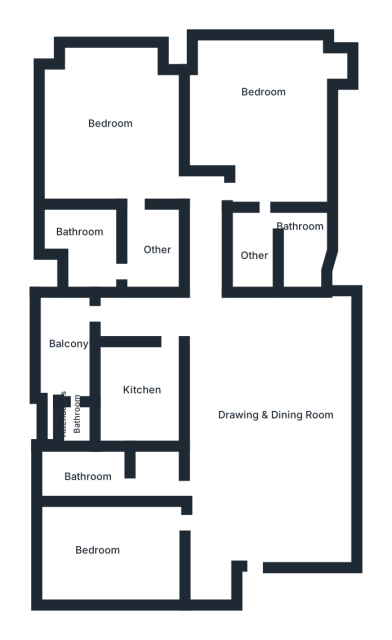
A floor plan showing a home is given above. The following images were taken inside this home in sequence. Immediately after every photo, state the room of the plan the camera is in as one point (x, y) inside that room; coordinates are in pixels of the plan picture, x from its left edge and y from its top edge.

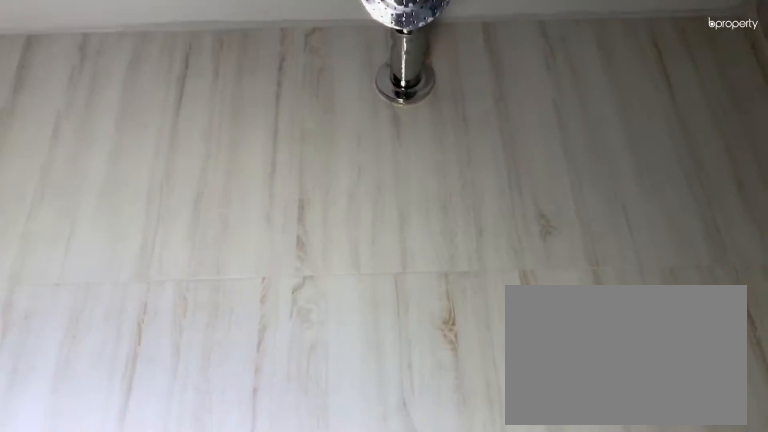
(91, 478)
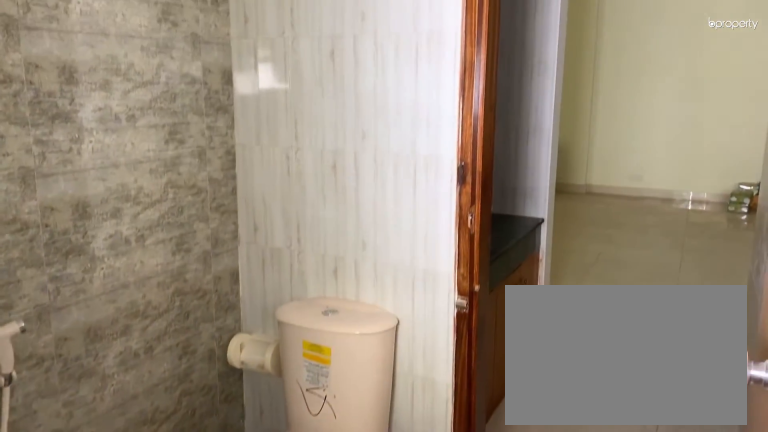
(95, 482)
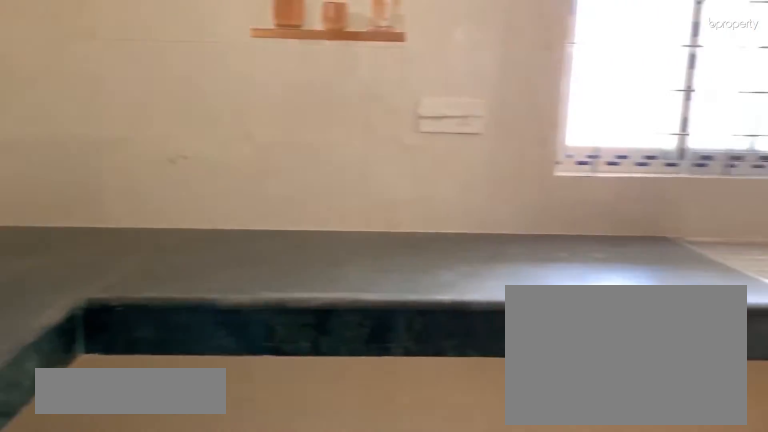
(141, 397)
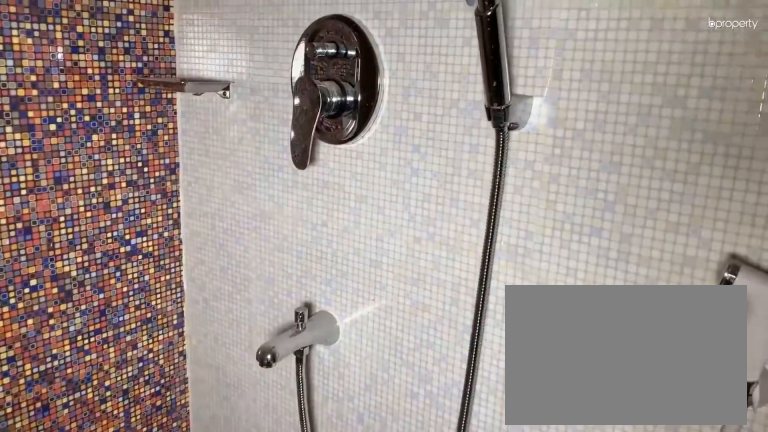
(308, 240)
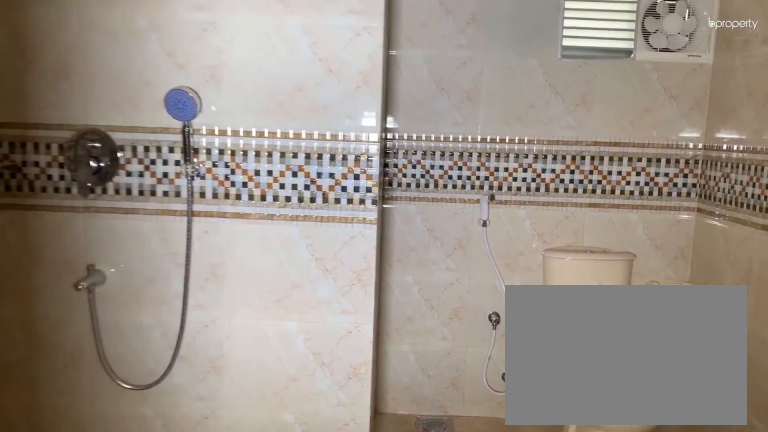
(88, 243)
